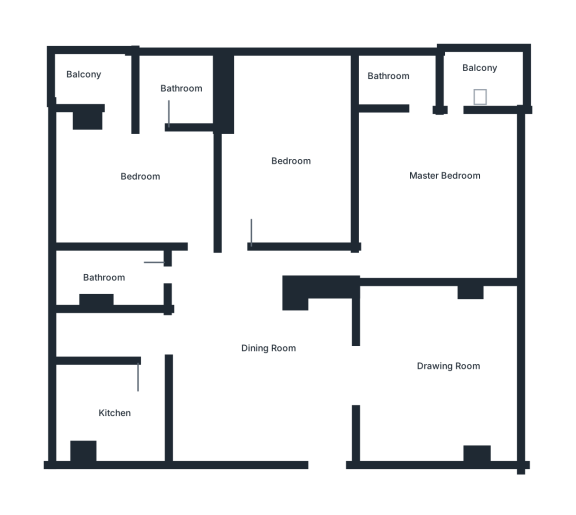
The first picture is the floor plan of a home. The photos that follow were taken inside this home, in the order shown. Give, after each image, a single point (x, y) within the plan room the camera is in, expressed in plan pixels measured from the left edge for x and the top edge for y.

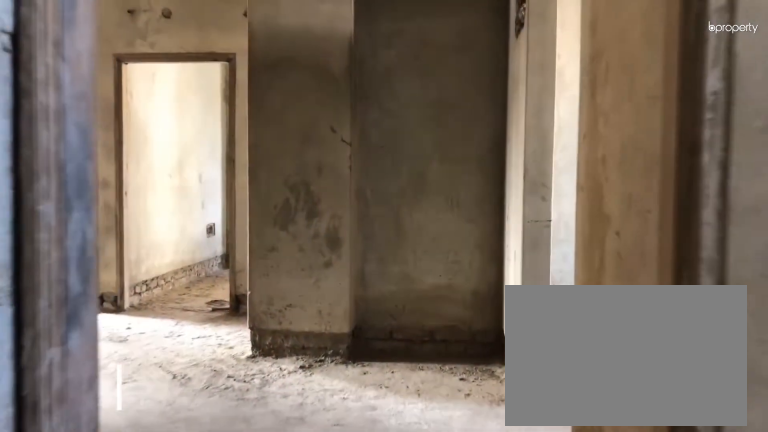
(322, 445)
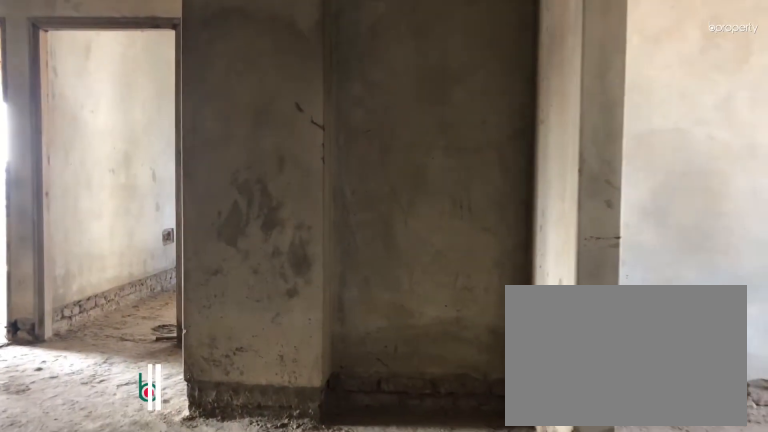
(322, 445)
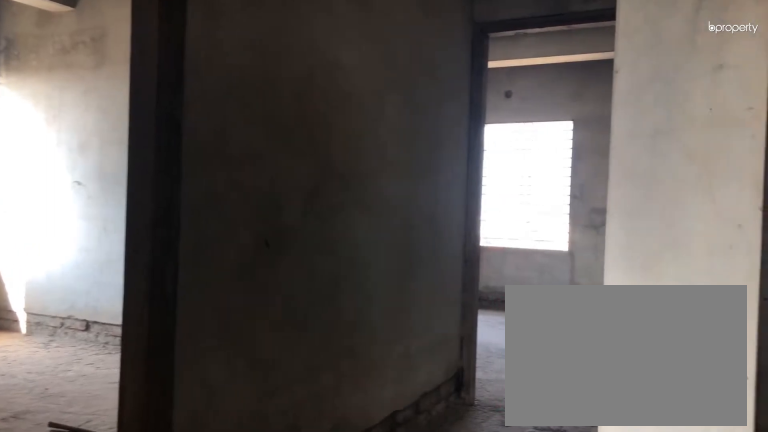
(268, 341)
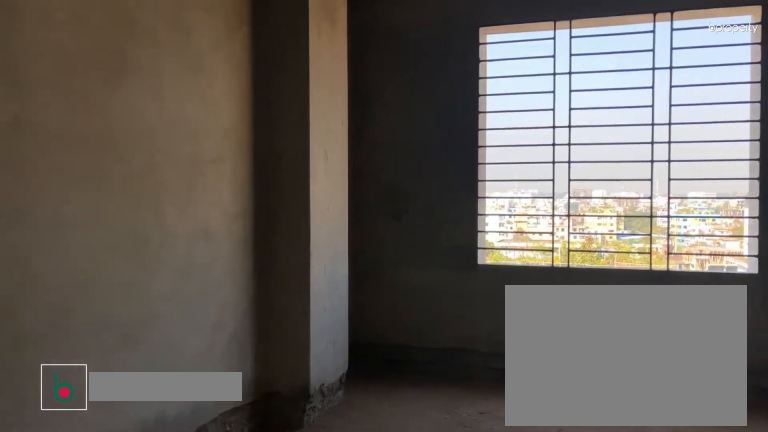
(447, 374)
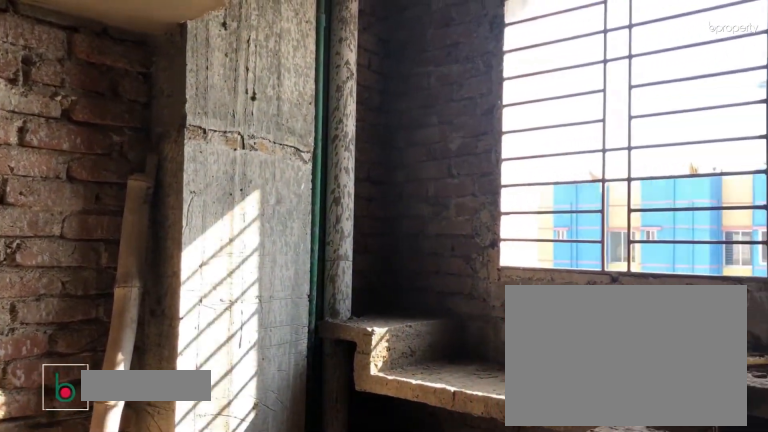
(106, 415)
